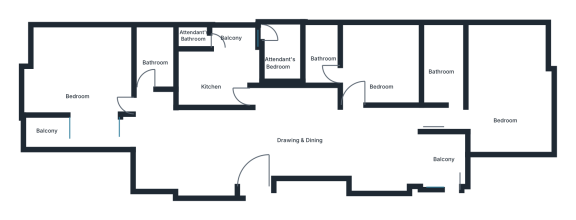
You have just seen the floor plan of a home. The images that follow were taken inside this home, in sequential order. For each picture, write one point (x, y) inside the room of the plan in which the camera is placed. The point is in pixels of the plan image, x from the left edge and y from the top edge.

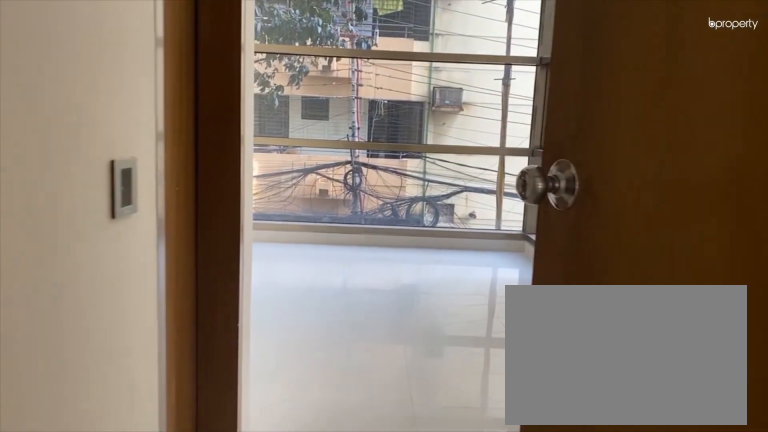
(455, 120)
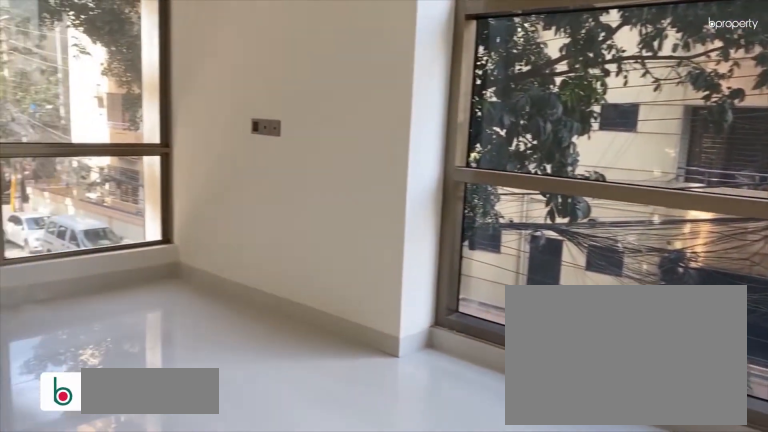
(504, 85)
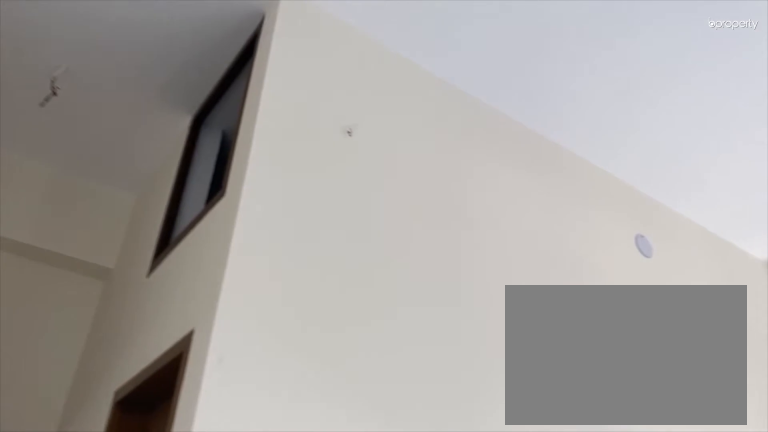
(504, 85)
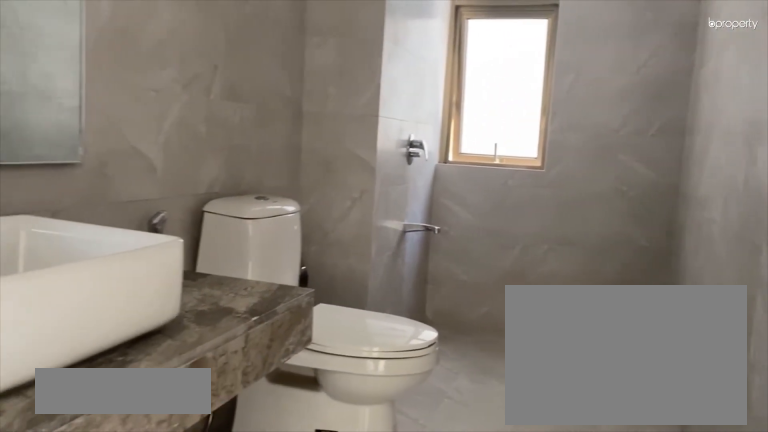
(443, 53)
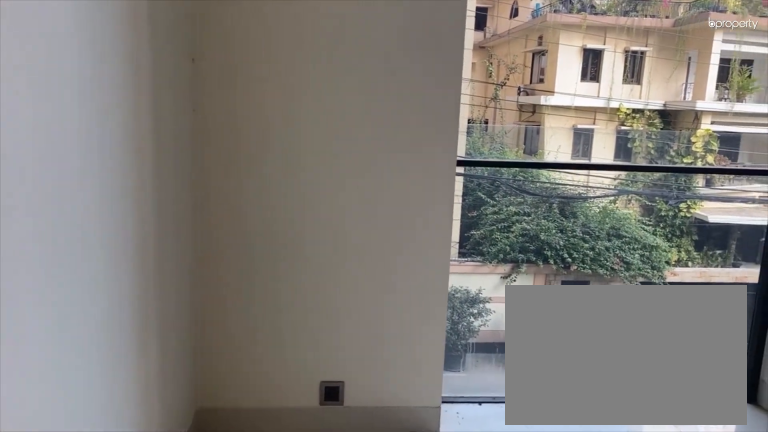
(442, 164)
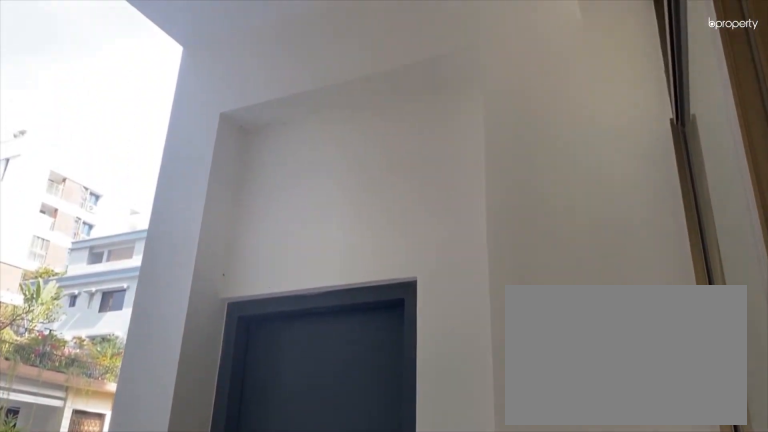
(442, 164)
